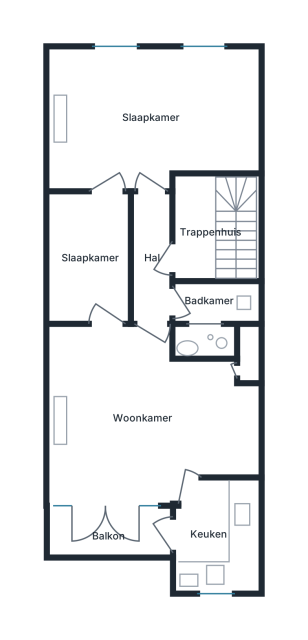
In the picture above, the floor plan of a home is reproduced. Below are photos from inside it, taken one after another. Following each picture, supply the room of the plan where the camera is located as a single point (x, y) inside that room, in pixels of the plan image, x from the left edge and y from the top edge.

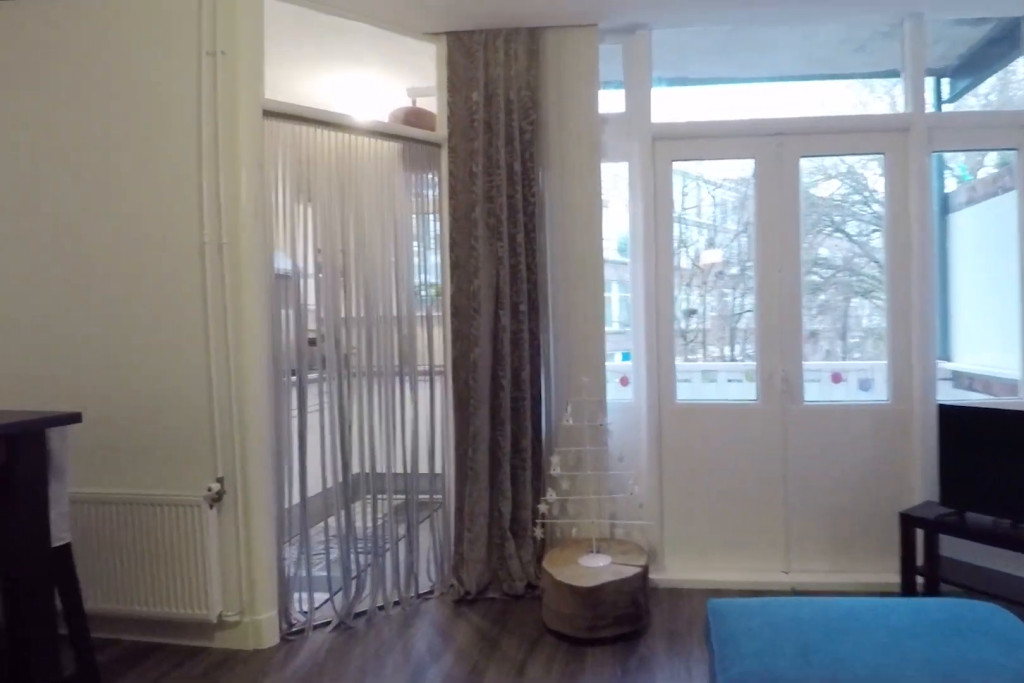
(144, 416)
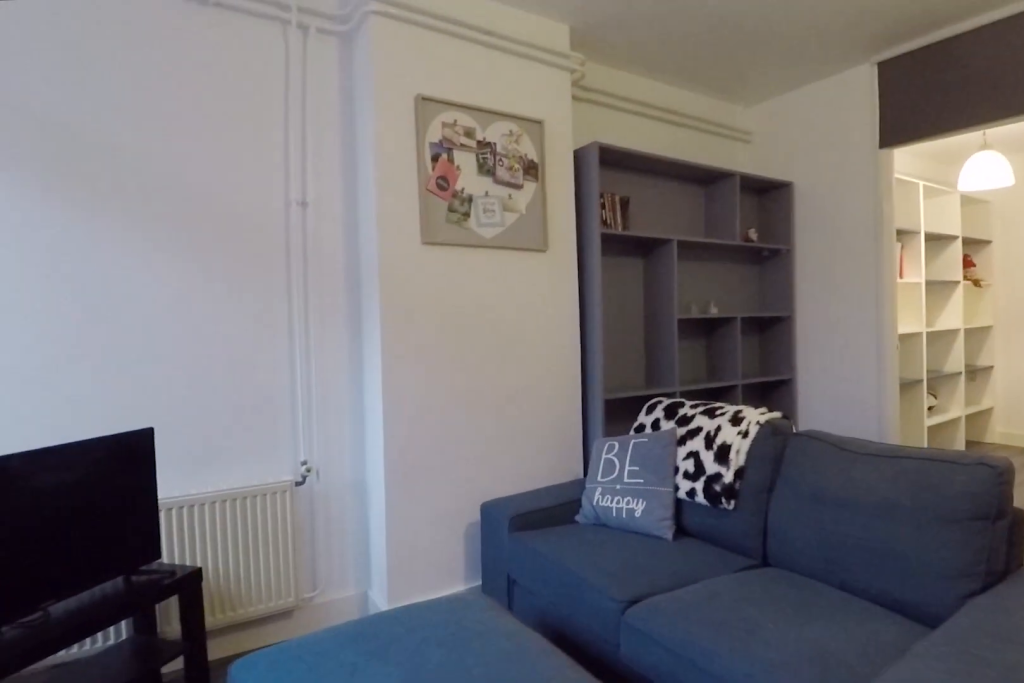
(144, 416)
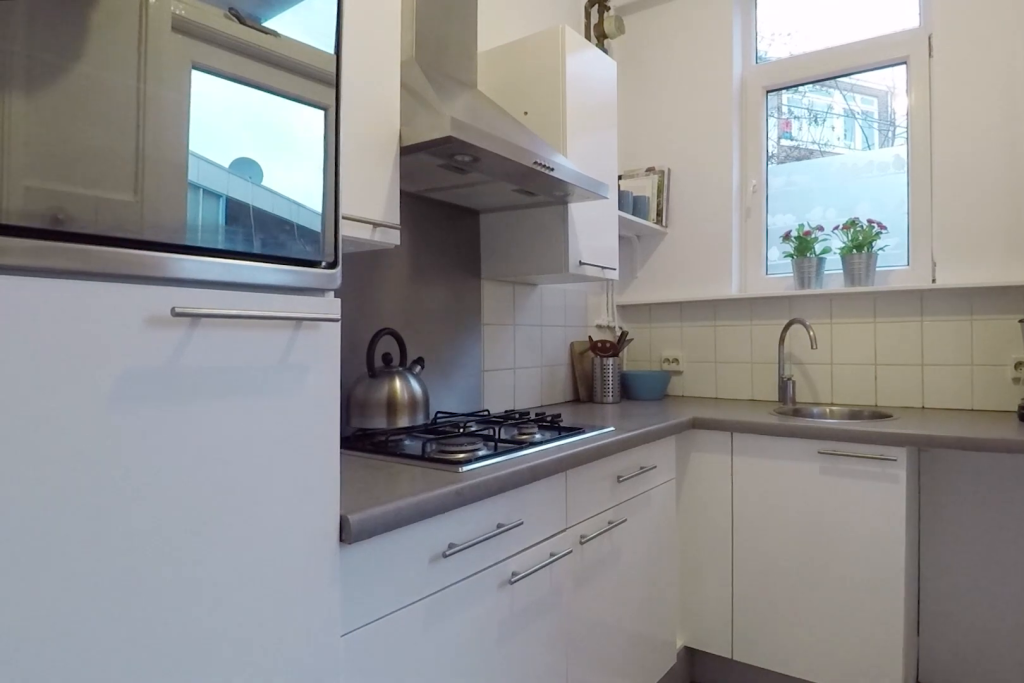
(217, 536)
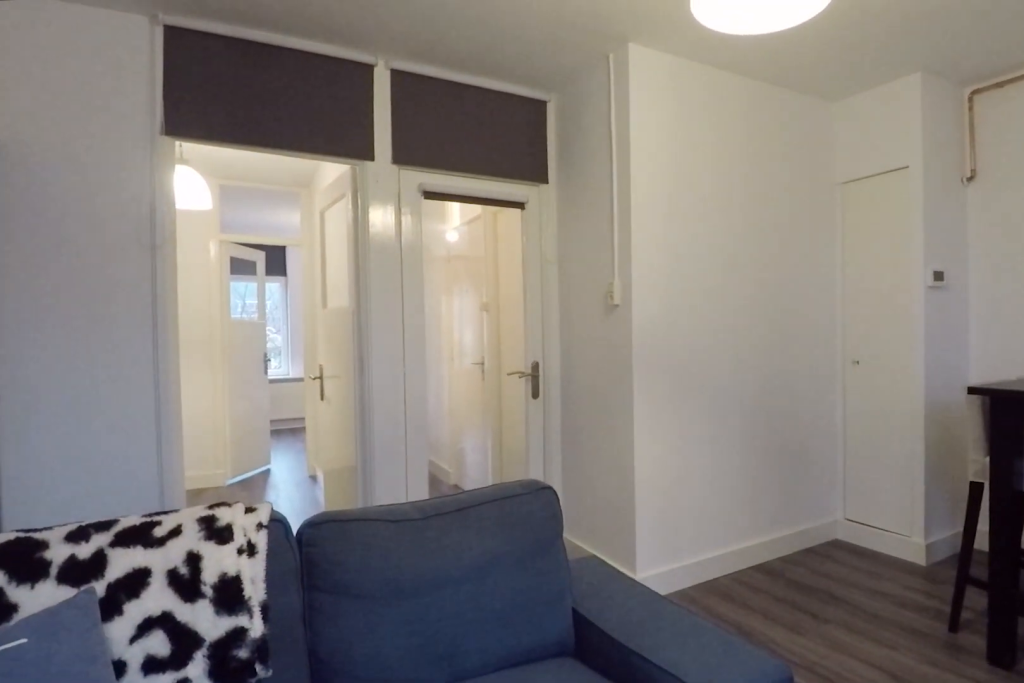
(144, 416)
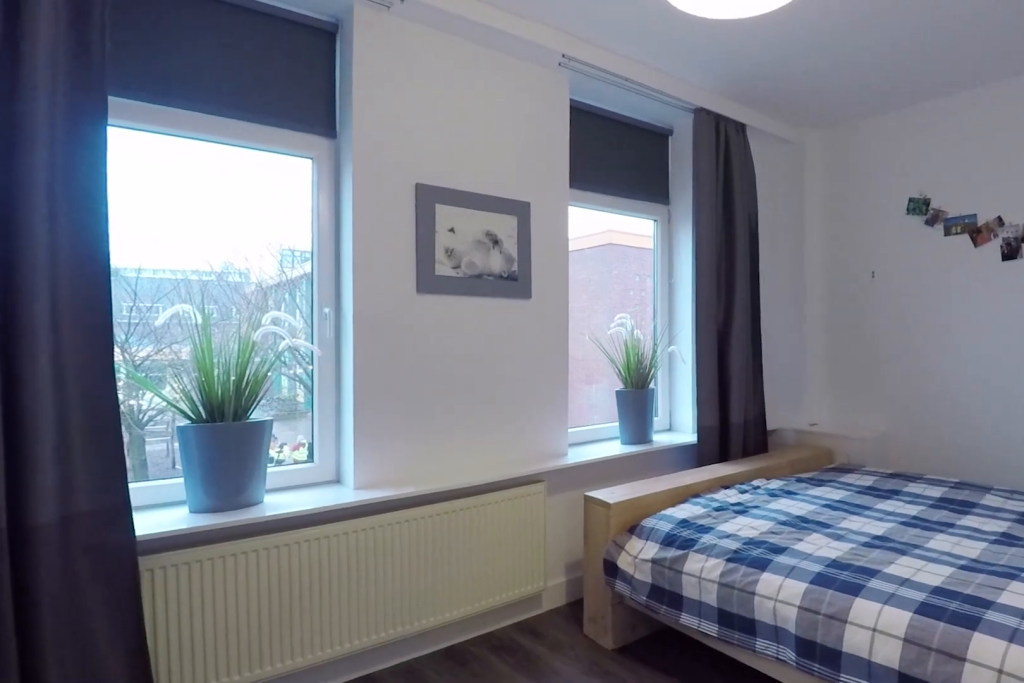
(153, 116)
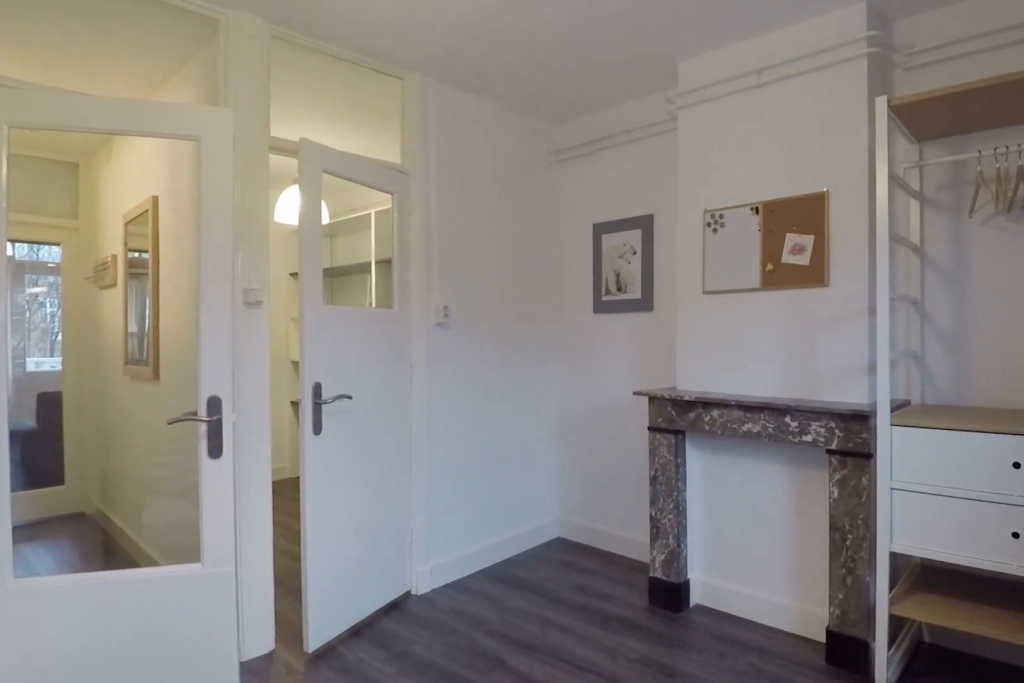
(153, 116)
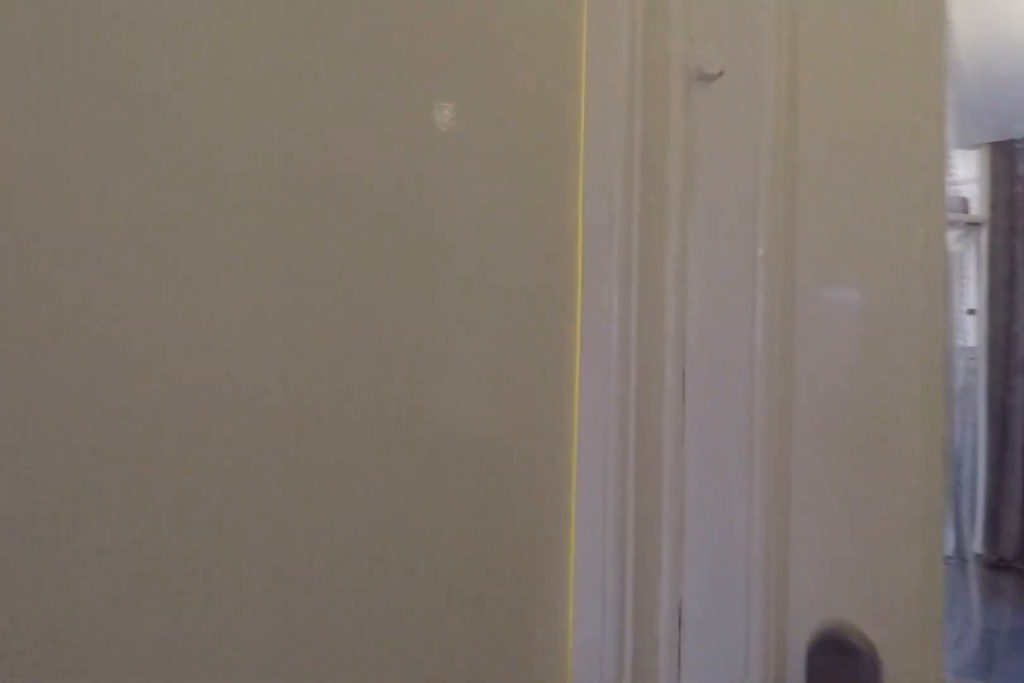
(151, 258)
